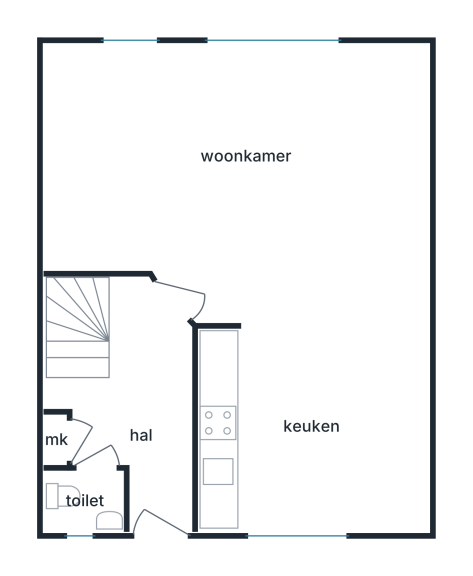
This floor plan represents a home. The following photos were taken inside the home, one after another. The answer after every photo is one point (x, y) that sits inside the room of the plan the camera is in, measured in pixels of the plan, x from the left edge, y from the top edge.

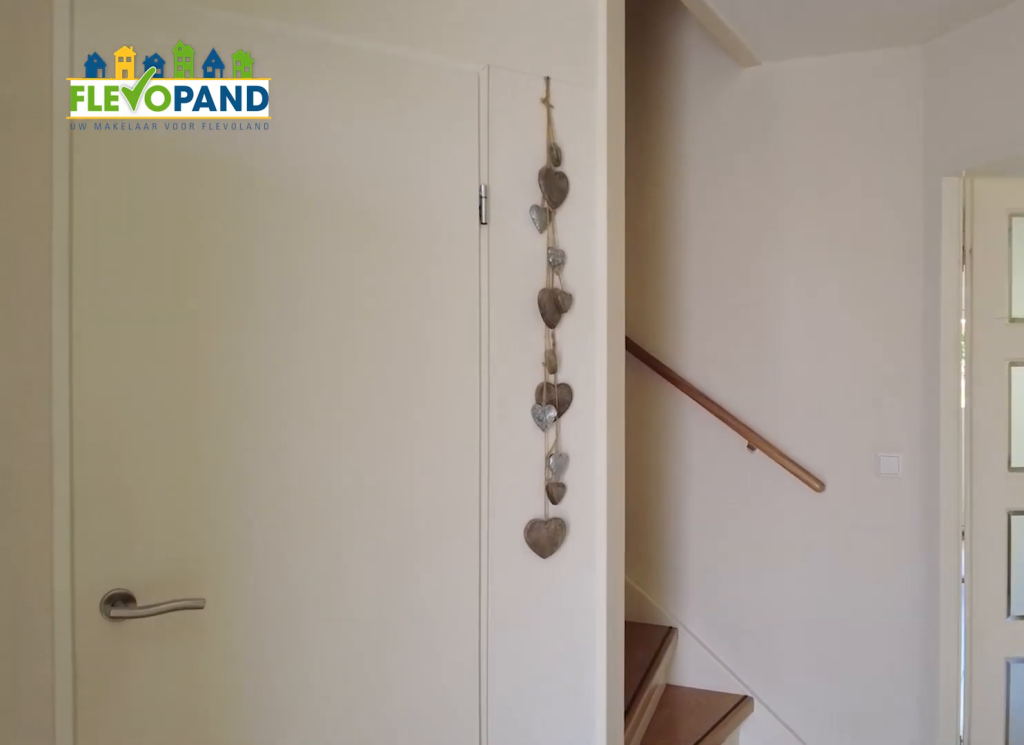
(140, 407)
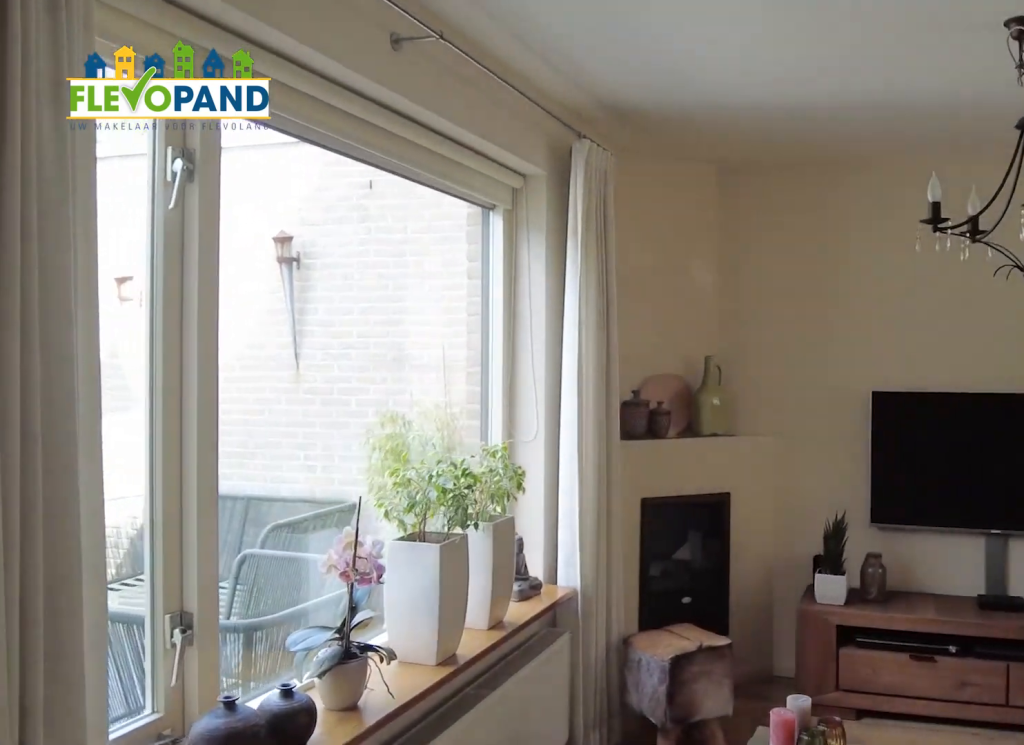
(157, 107)
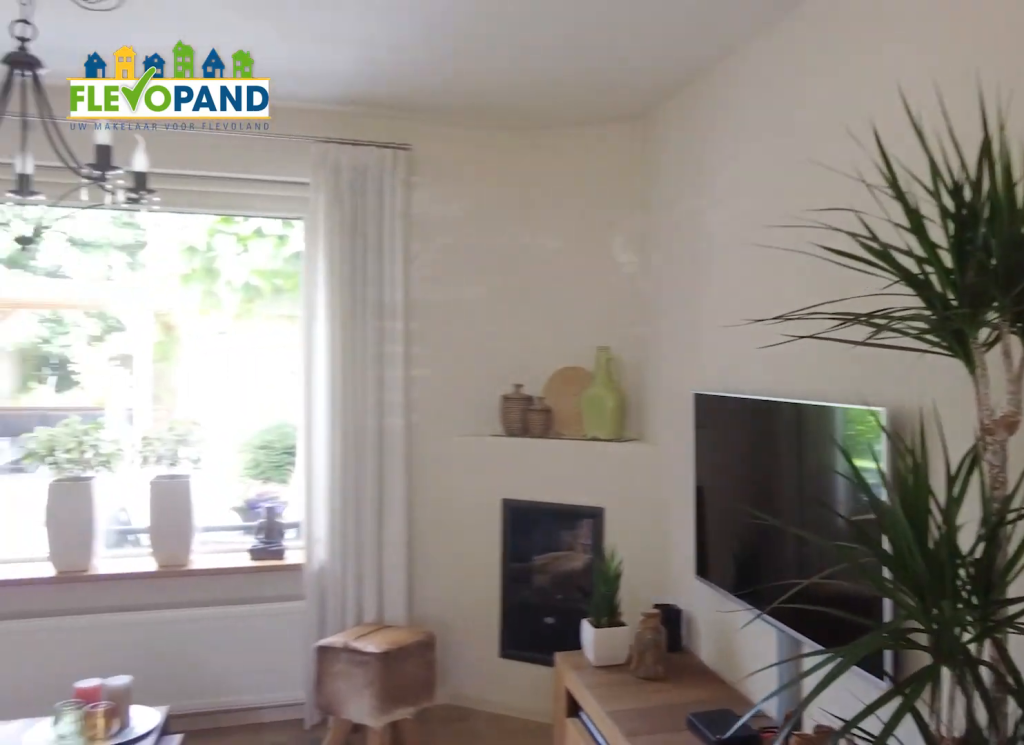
(157, 107)
